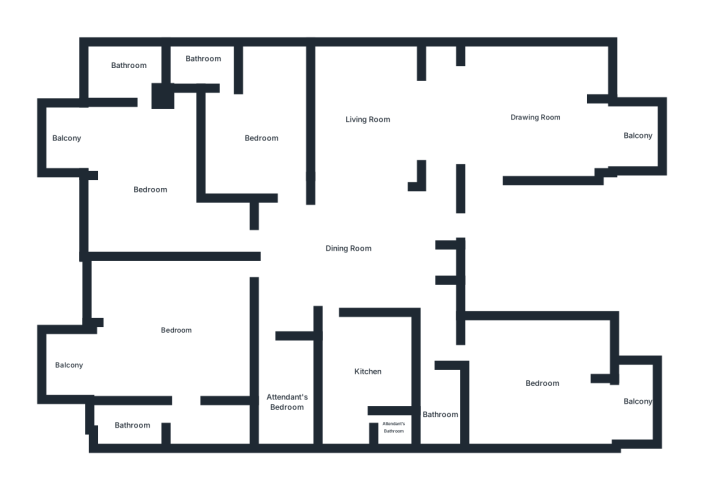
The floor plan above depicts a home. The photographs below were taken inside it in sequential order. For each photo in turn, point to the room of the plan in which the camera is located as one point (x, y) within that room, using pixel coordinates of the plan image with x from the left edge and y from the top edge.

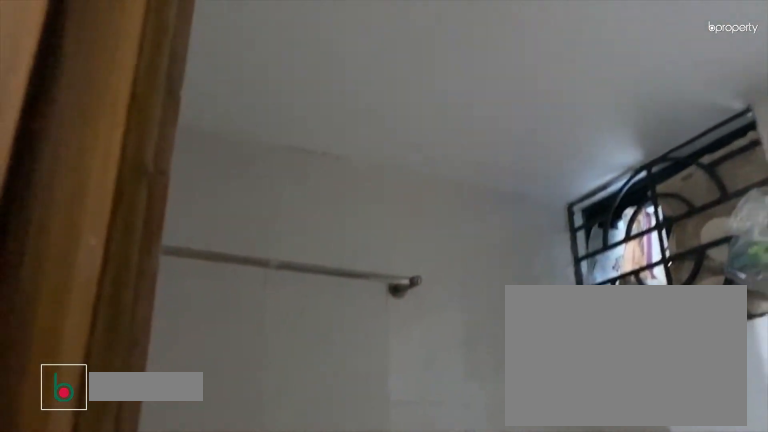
(204, 60)
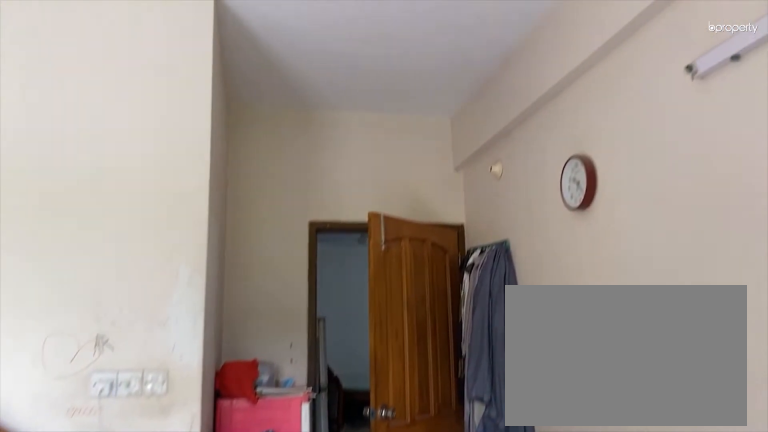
(150, 189)
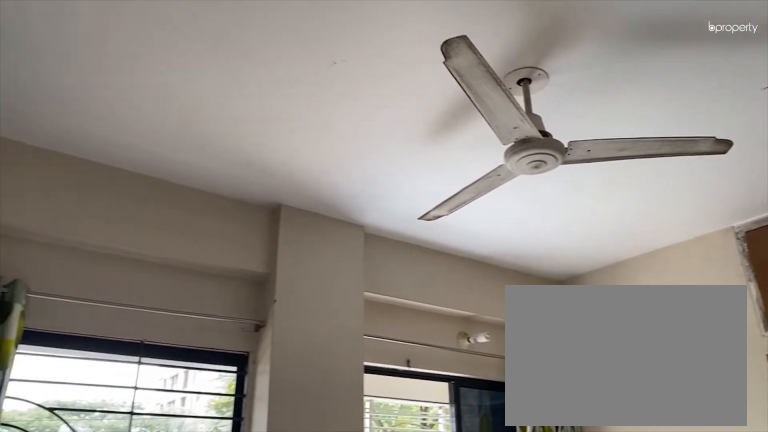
(150, 189)
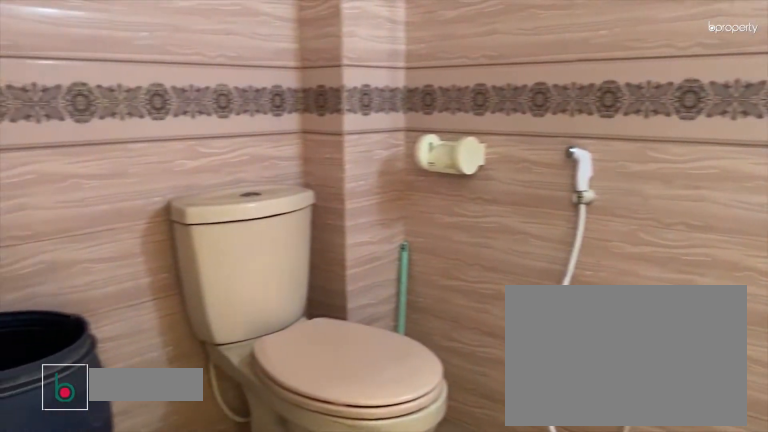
(126, 65)
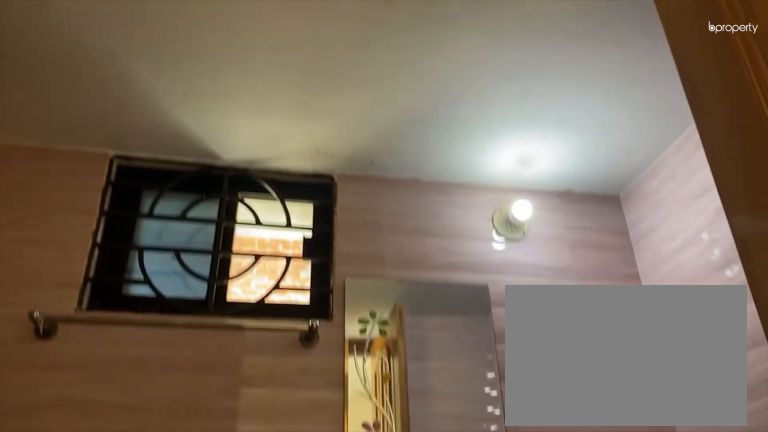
(126, 65)
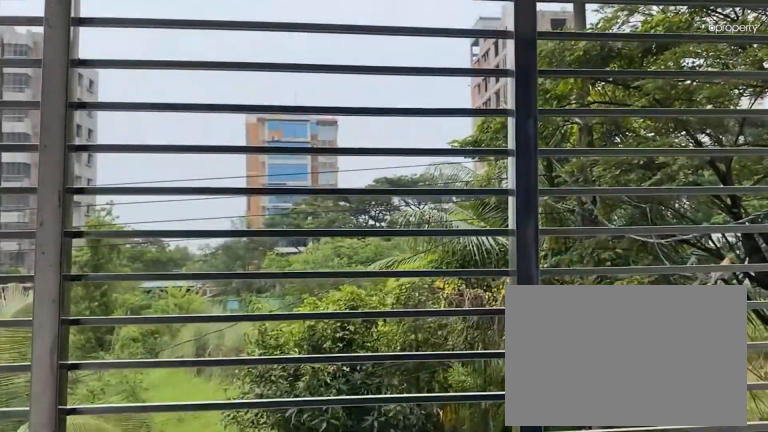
(70, 140)
